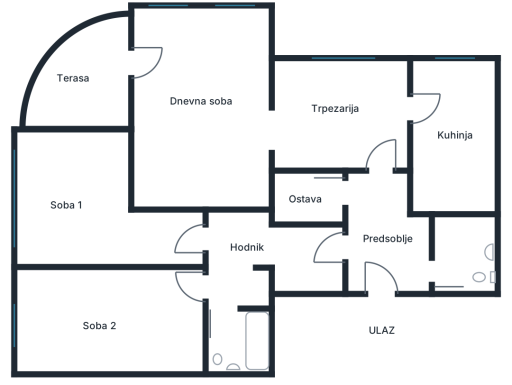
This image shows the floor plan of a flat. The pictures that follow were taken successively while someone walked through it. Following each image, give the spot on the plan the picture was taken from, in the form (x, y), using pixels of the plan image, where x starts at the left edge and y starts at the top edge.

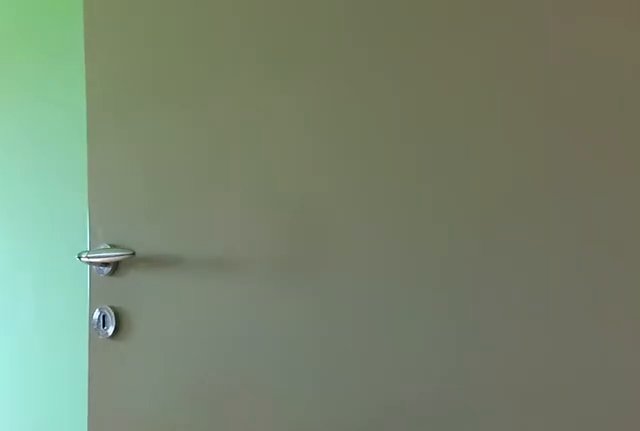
(198, 283)
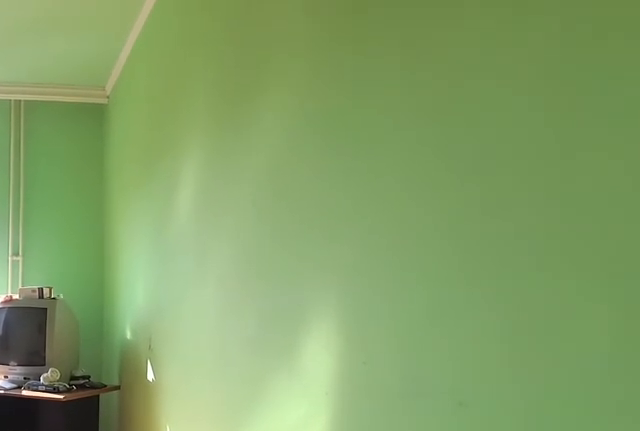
(178, 282)
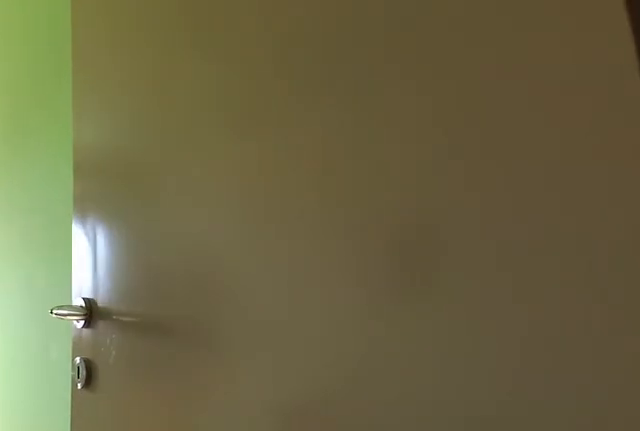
(213, 281)
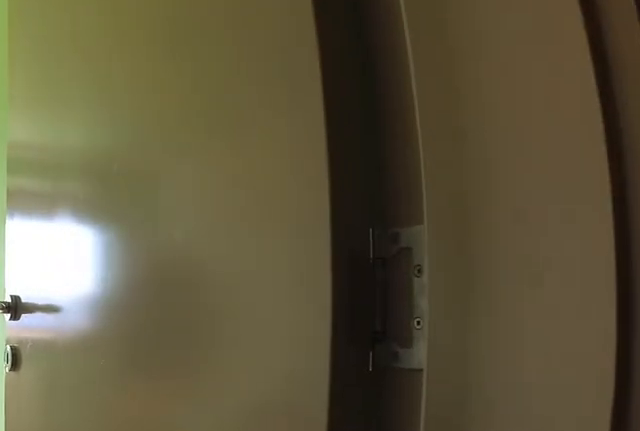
(224, 281)
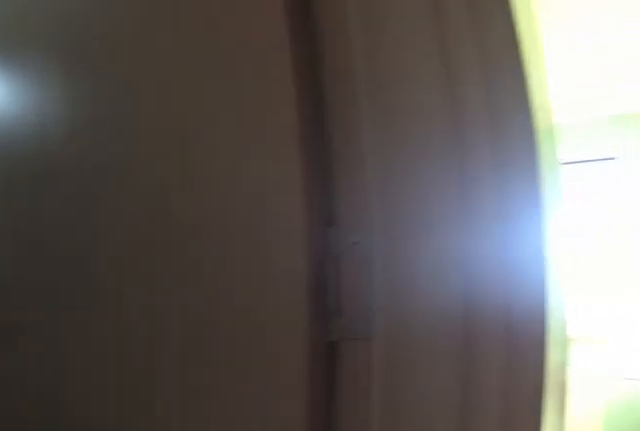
(236, 279)
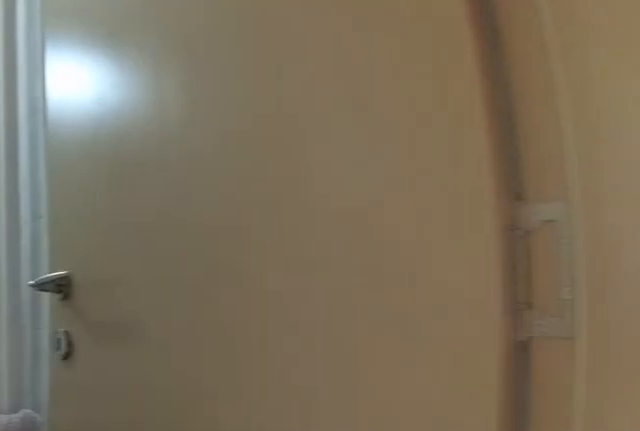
(232, 280)
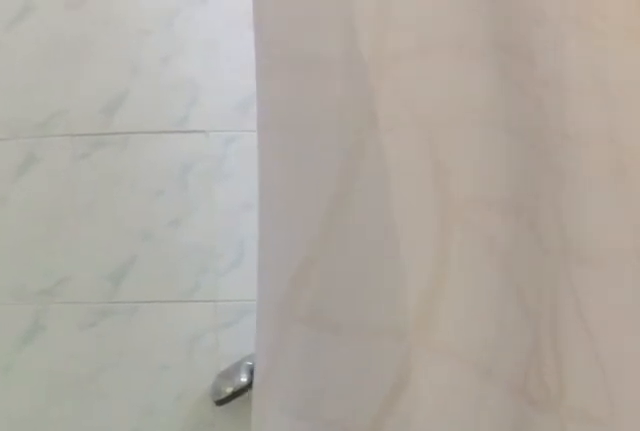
(227, 342)
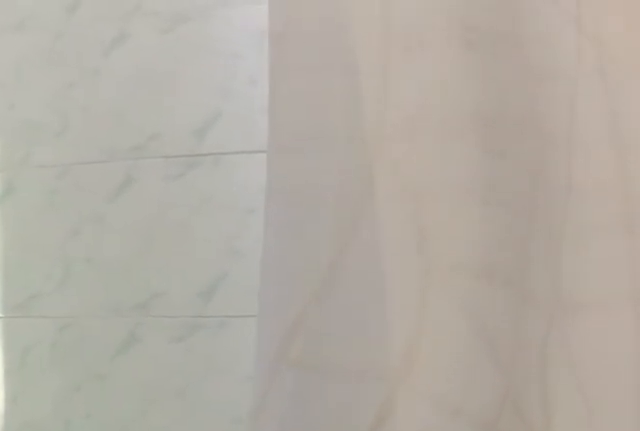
(227, 344)
